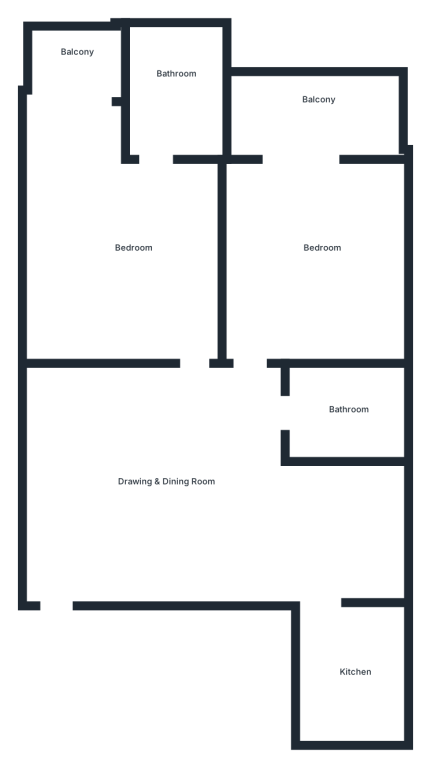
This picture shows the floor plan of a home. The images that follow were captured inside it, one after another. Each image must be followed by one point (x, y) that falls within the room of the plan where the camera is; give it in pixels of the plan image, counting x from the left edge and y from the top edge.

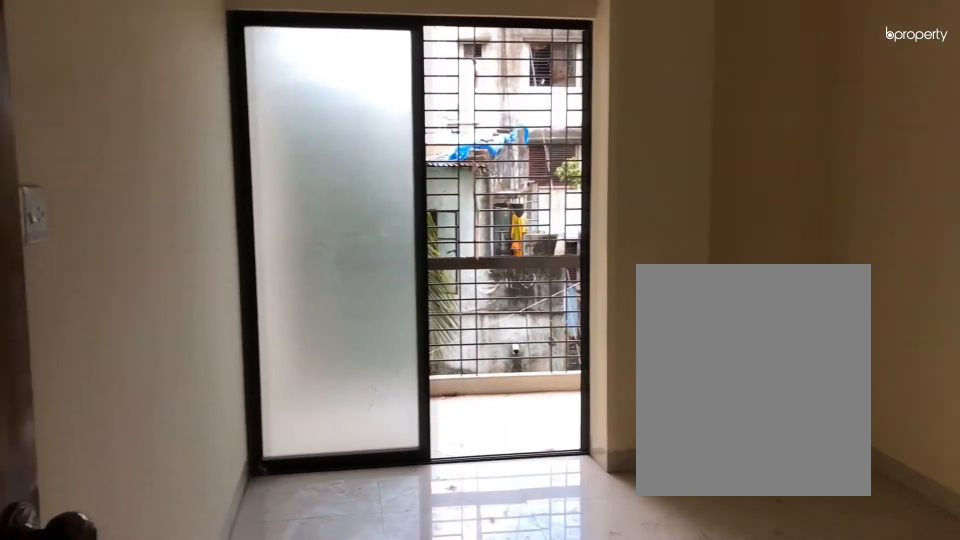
(322, 255)
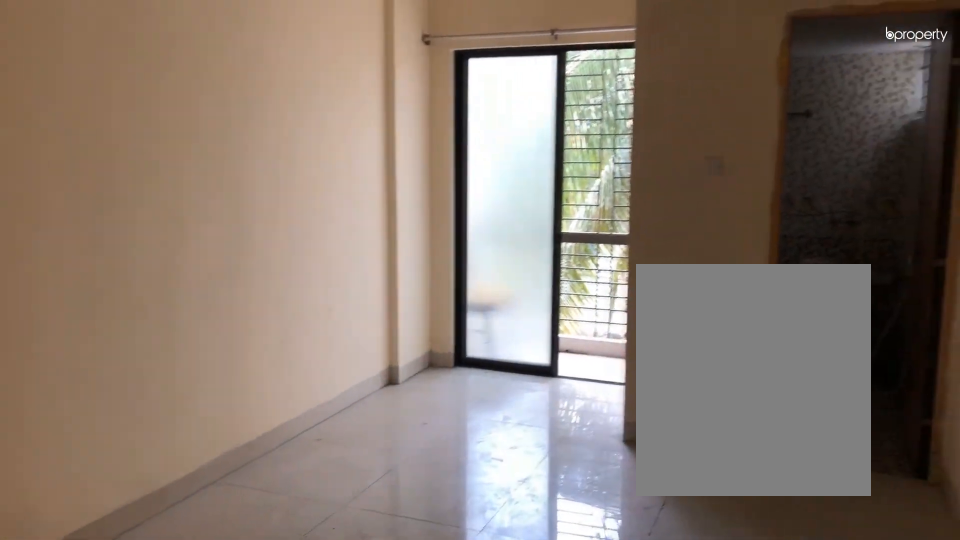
(140, 257)
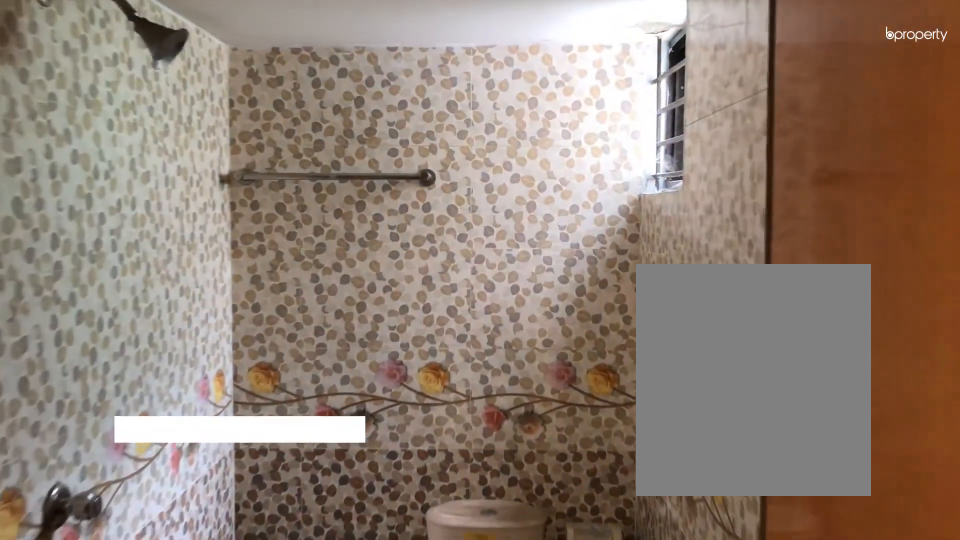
(177, 86)
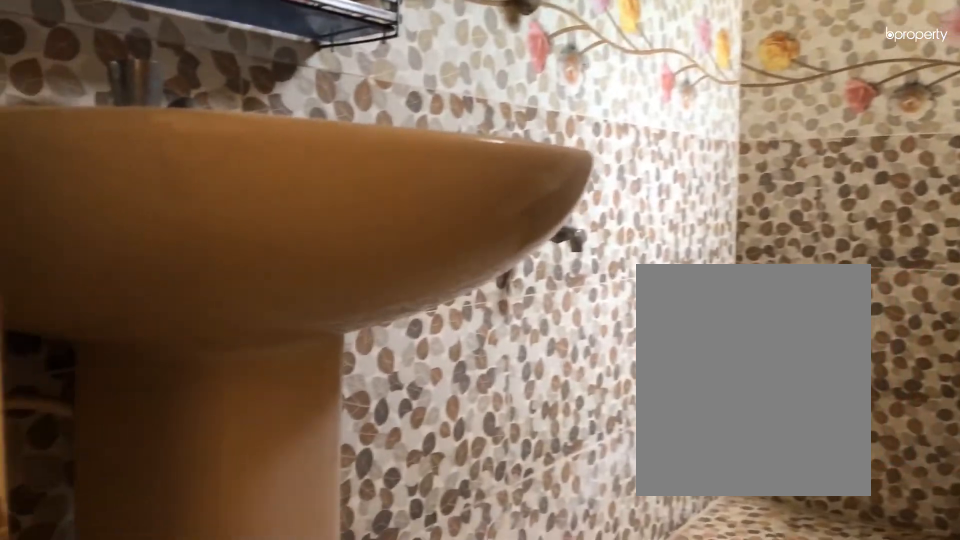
(177, 86)
